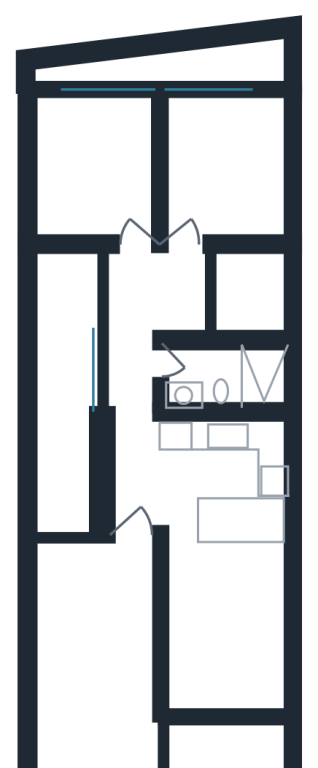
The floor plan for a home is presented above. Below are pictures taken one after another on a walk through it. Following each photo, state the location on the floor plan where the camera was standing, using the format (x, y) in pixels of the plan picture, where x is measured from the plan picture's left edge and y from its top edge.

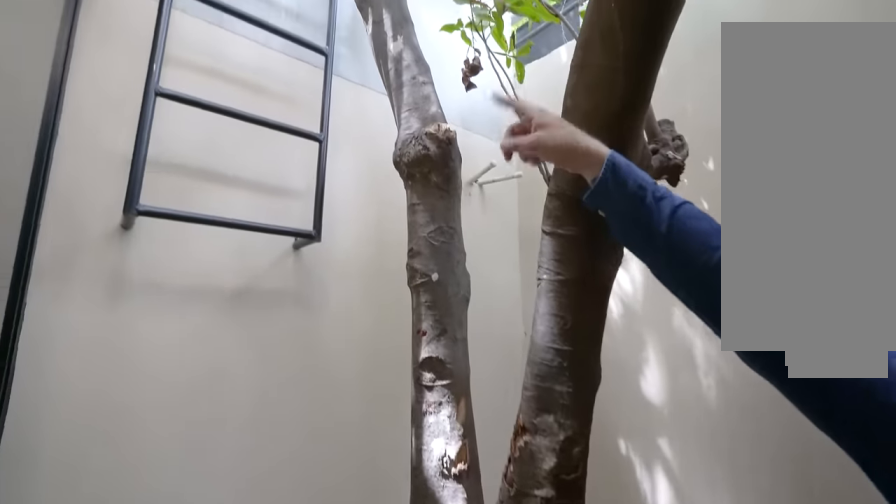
(223, 311)
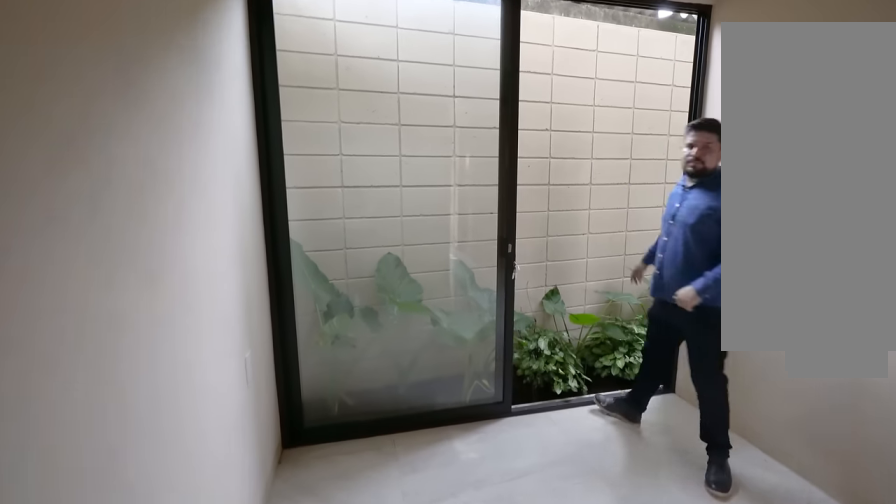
(98, 184)
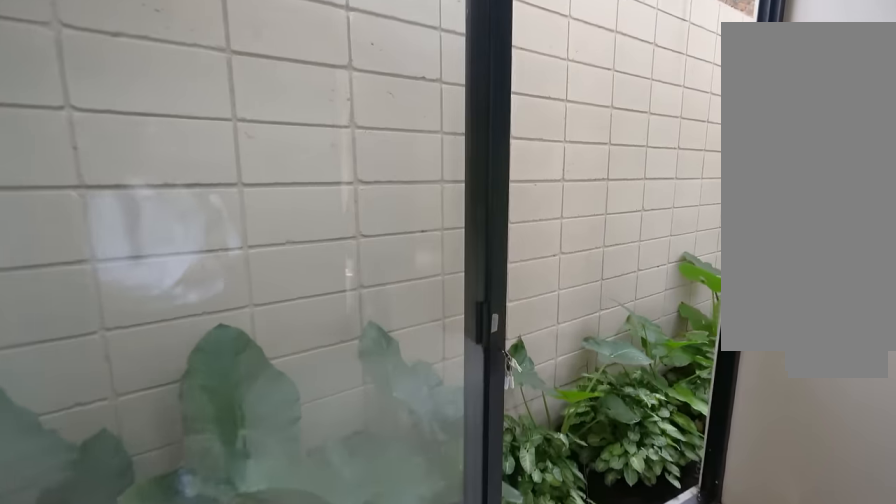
(98, 184)
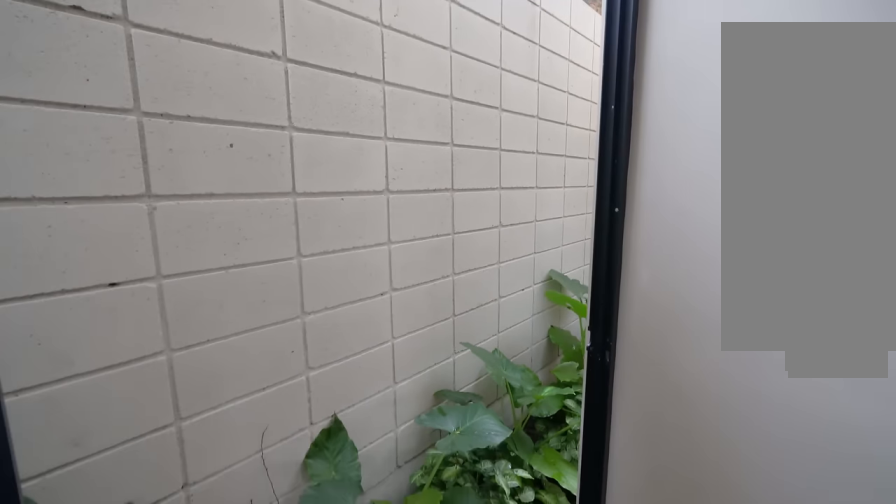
(104, 98)
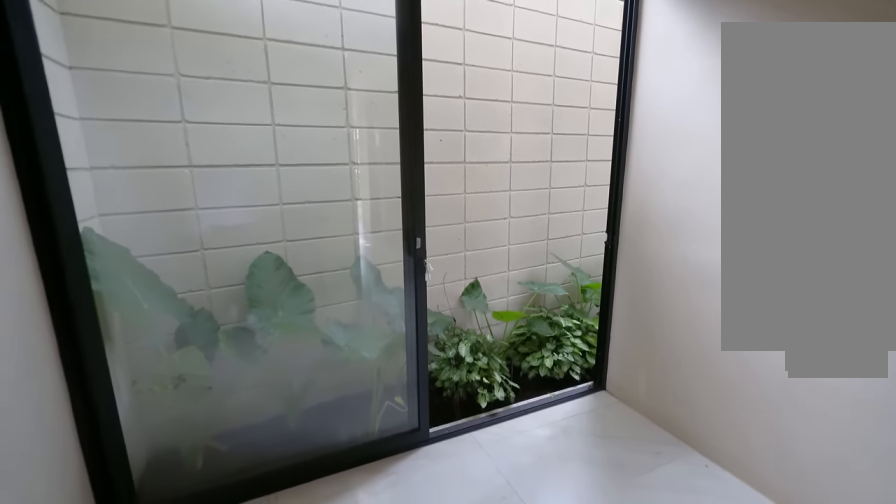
(103, 97)
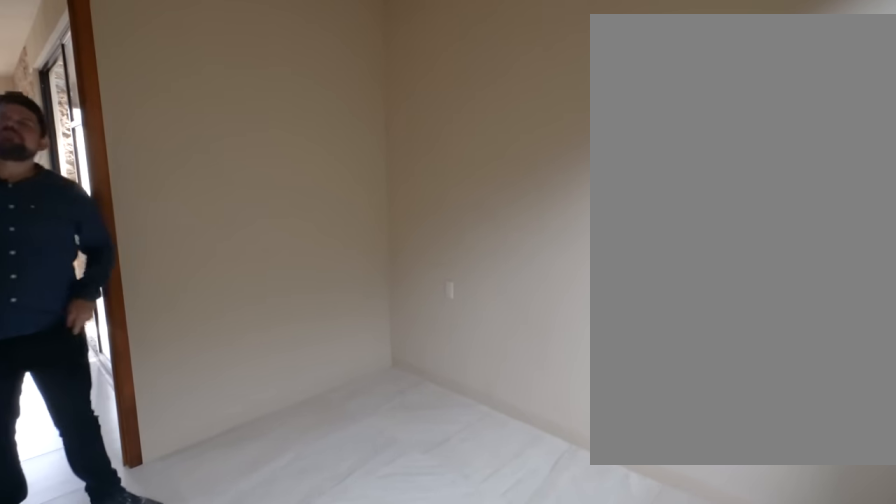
(126, 136)
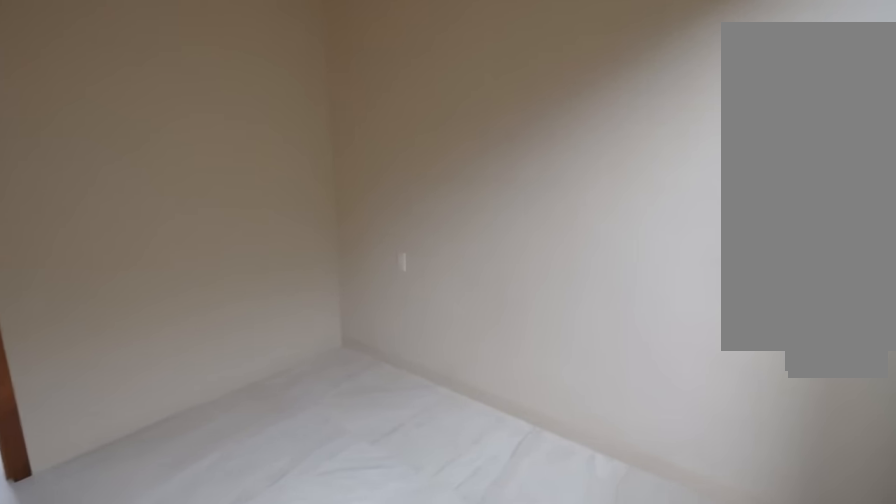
(126, 136)
